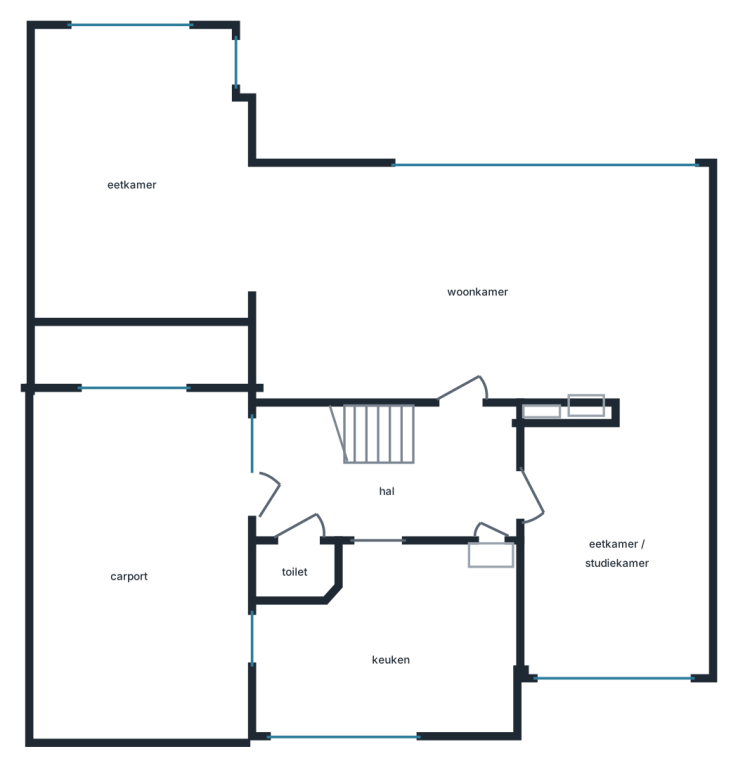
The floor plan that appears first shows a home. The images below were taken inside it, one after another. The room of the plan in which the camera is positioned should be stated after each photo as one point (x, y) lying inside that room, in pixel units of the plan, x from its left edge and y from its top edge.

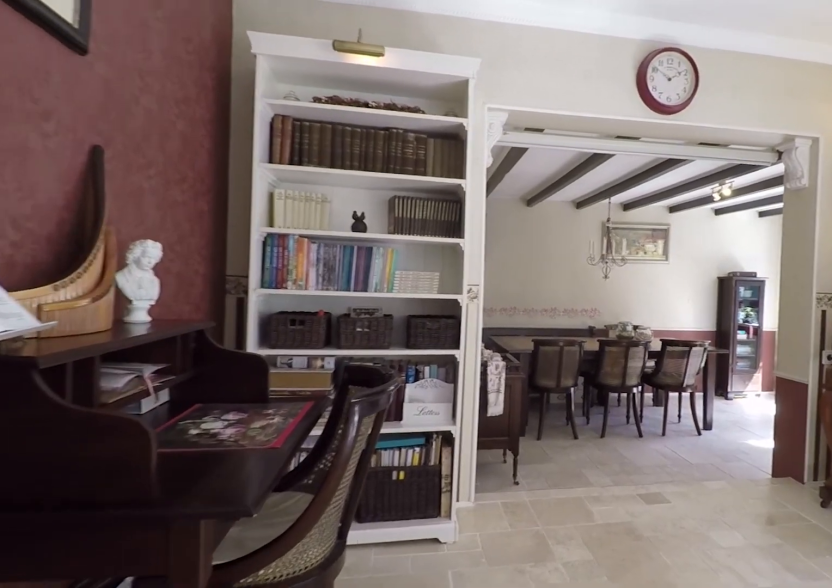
(479, 286)
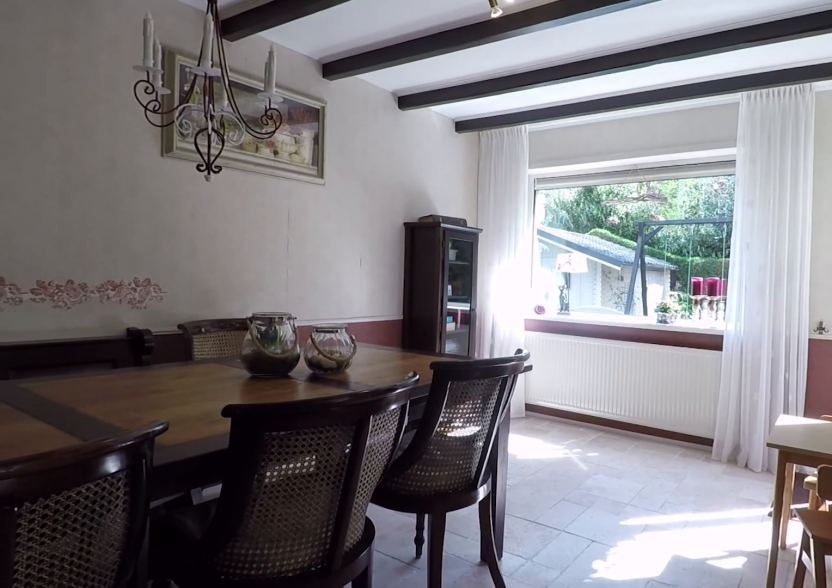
(145, 185)
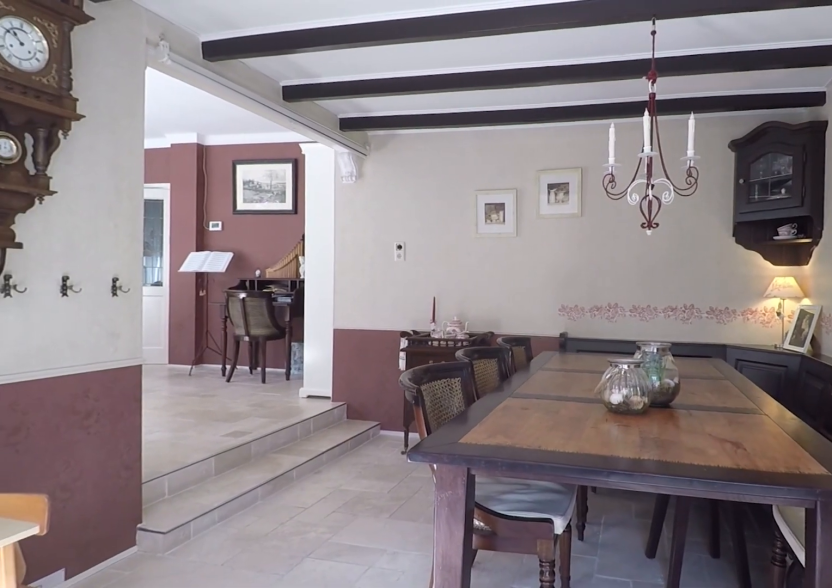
(145, 185)
